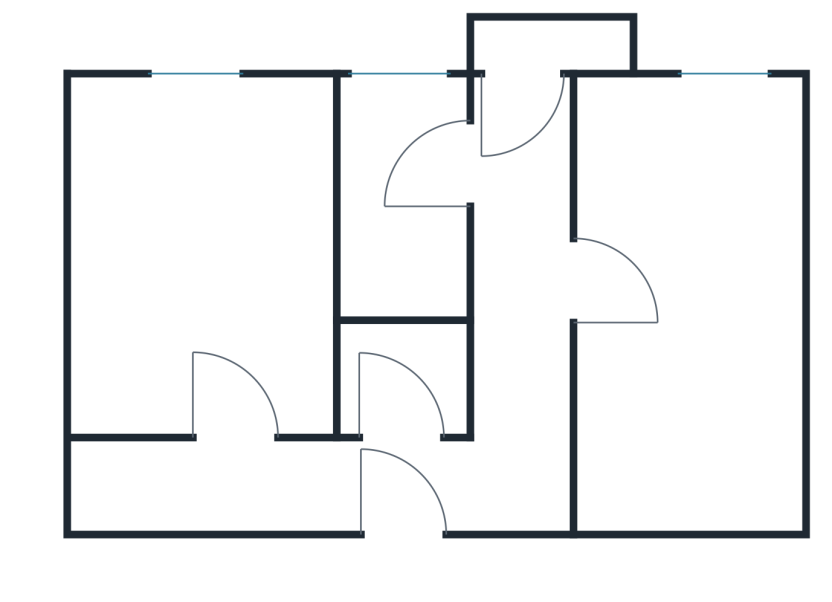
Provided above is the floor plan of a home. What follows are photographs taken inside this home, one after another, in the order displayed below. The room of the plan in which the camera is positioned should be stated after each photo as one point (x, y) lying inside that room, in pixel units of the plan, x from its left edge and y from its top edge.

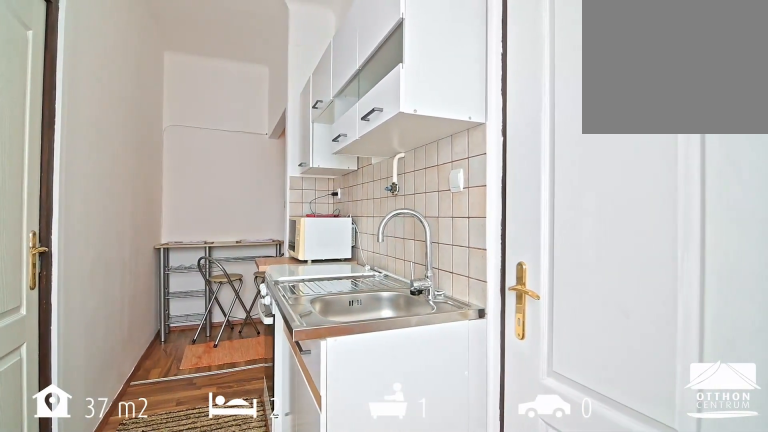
(520, 268)
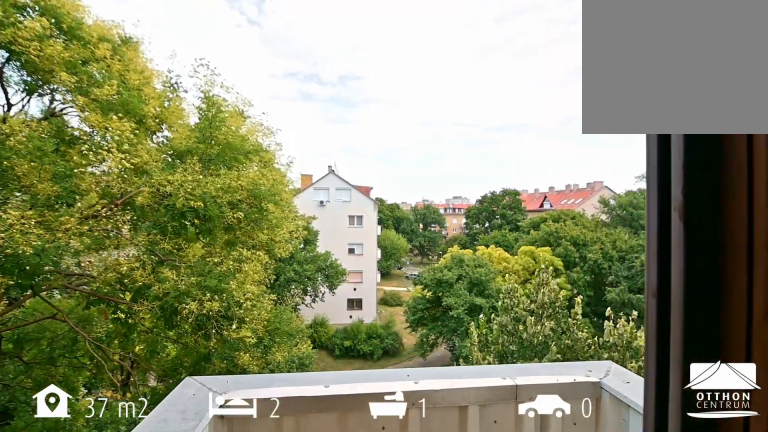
(549, 49)
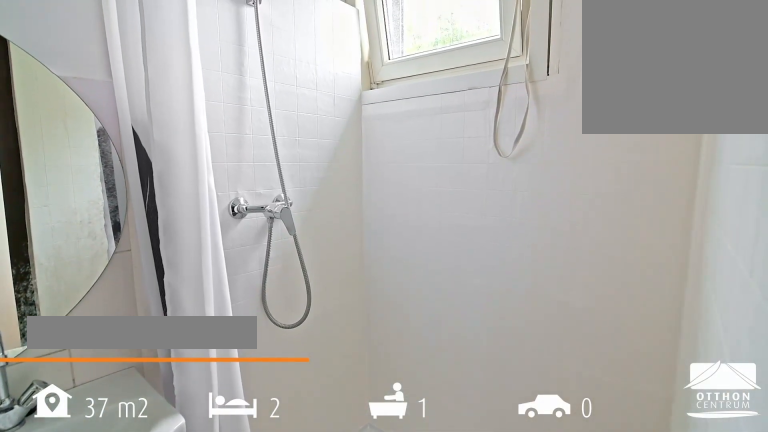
(402, 168)
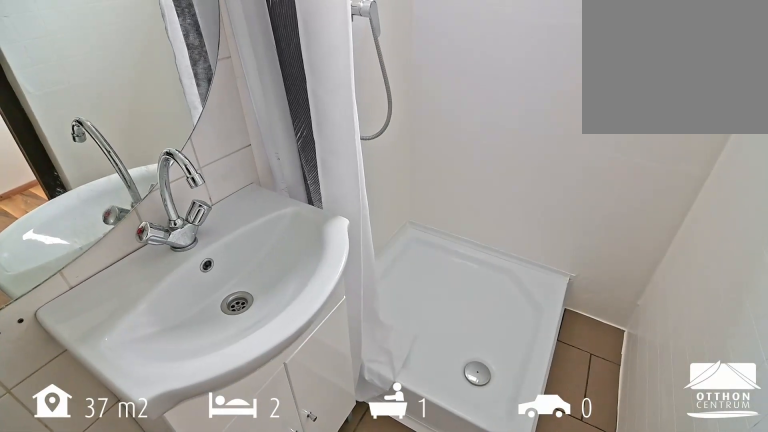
(402, 168)
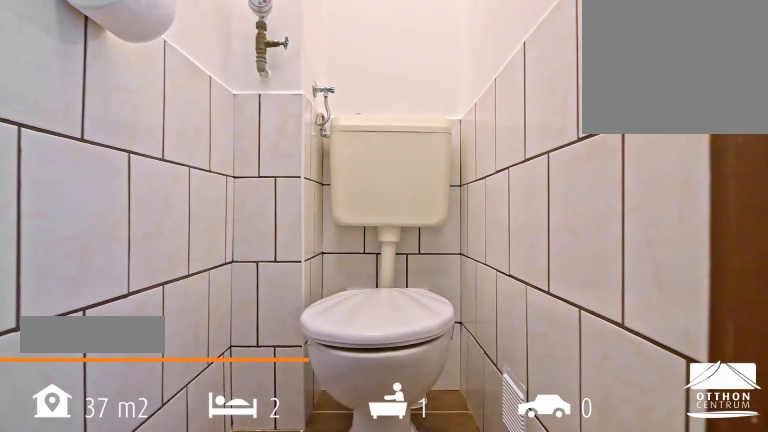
(403, 384)
